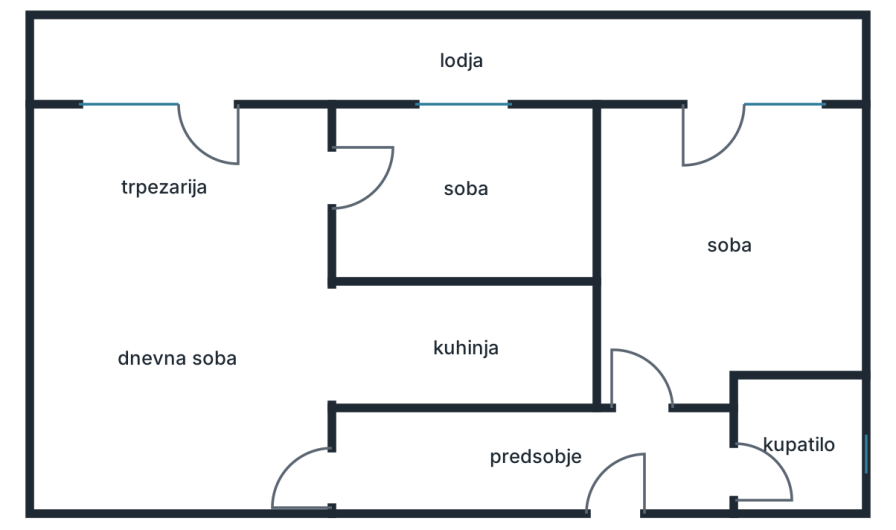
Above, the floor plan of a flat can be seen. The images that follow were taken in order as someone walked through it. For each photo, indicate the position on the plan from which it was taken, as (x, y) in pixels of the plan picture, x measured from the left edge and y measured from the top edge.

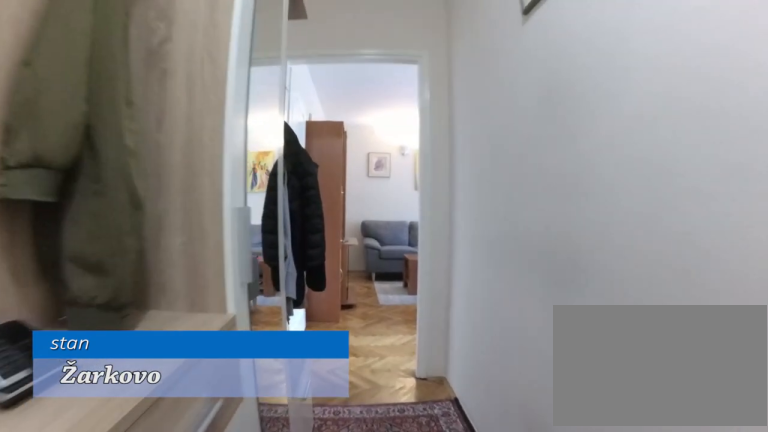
(530, 464)
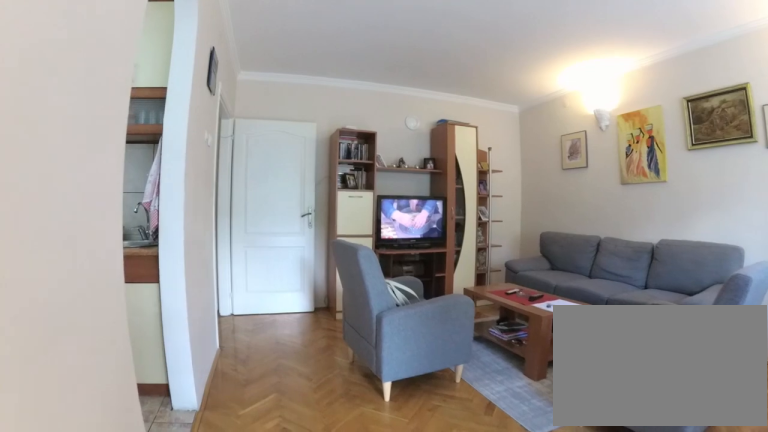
(296, 195)
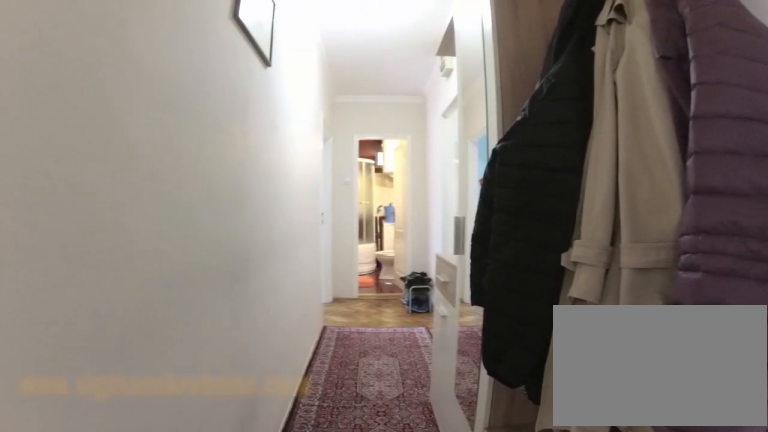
(293, 444)
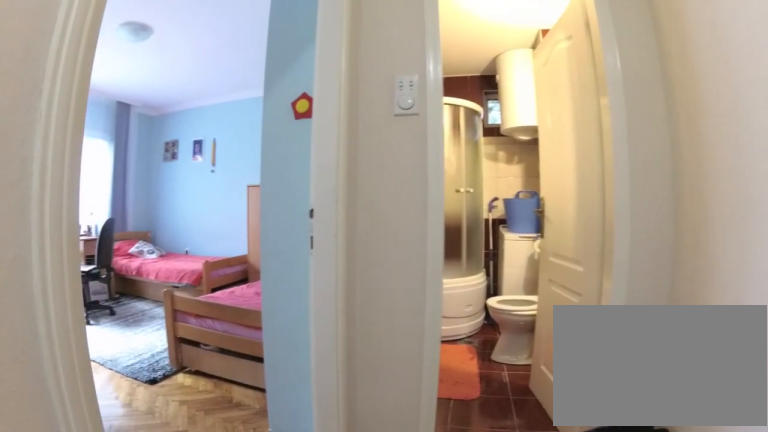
(603, 462)
